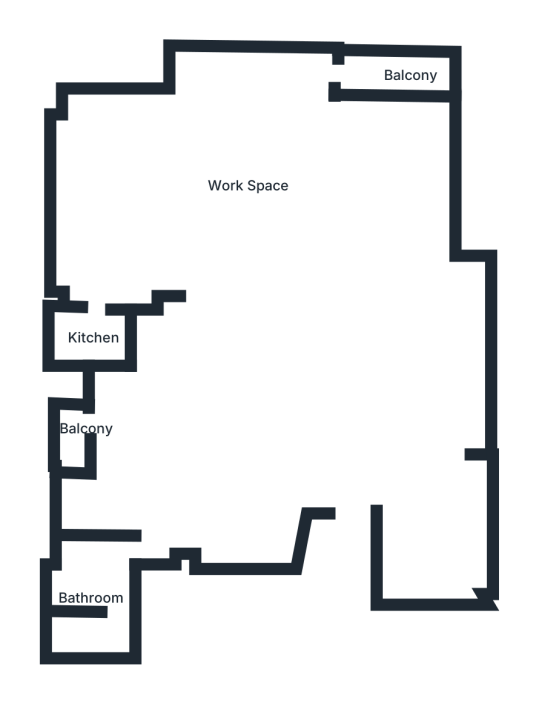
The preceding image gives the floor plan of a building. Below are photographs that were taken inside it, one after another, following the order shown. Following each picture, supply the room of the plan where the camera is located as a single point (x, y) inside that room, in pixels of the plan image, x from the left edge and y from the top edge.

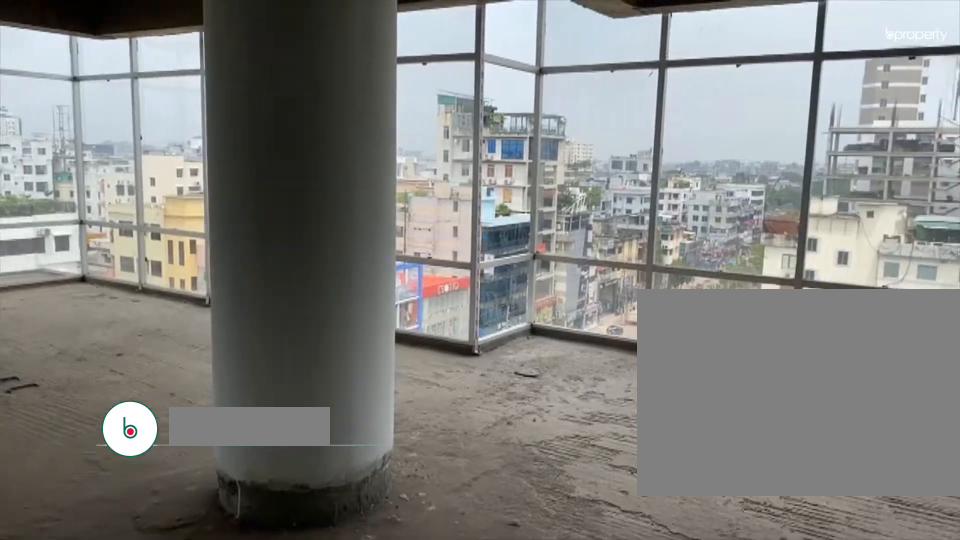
(389, 404)
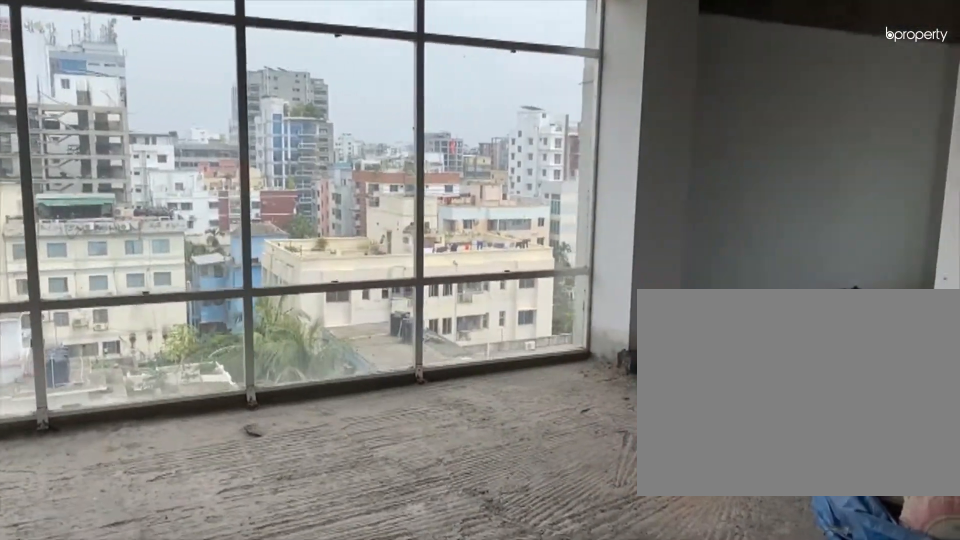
(389, 404)
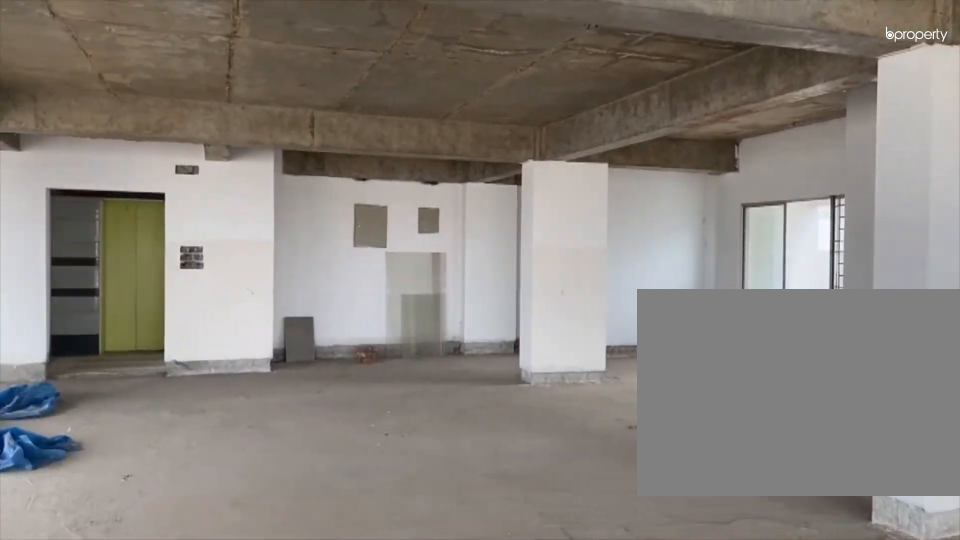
(215, 239)
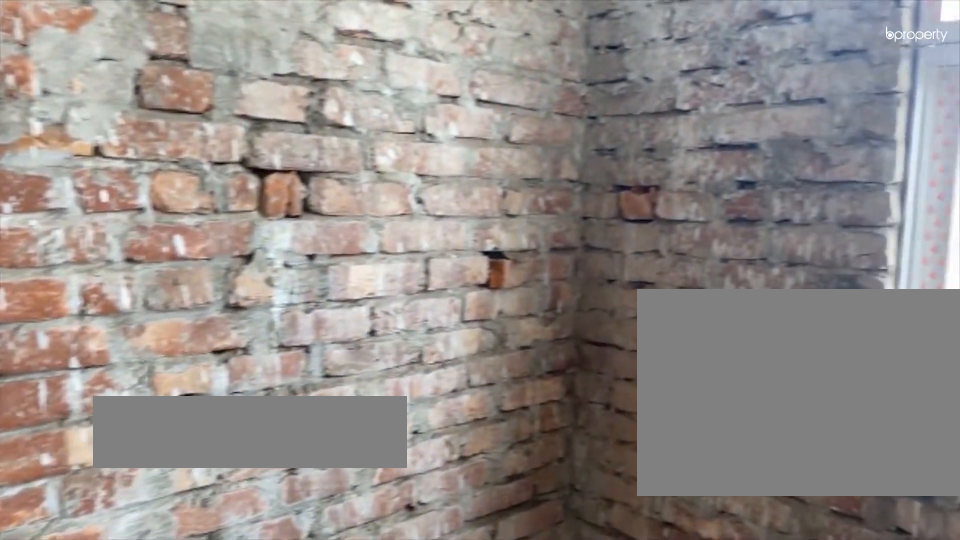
(94, 338)
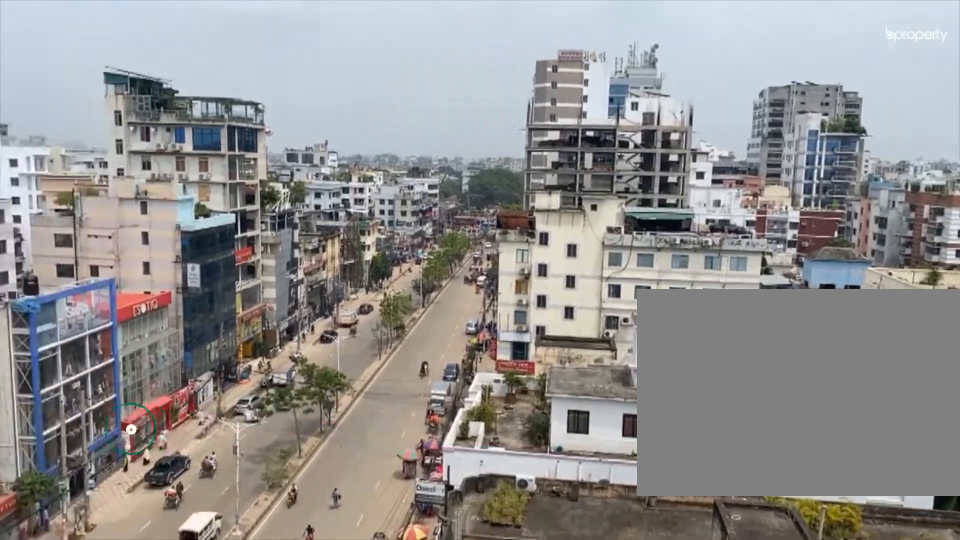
(387, 74)
